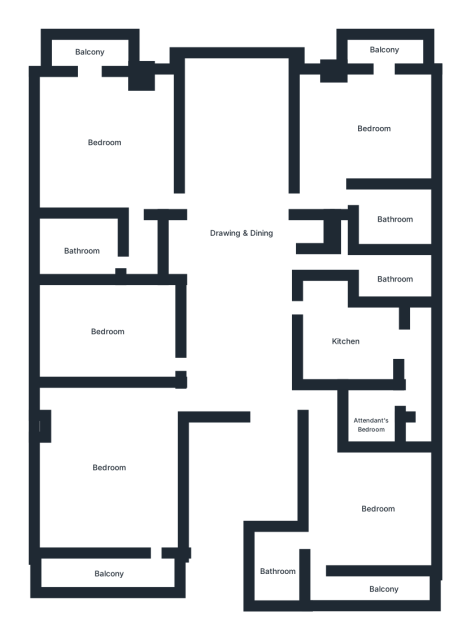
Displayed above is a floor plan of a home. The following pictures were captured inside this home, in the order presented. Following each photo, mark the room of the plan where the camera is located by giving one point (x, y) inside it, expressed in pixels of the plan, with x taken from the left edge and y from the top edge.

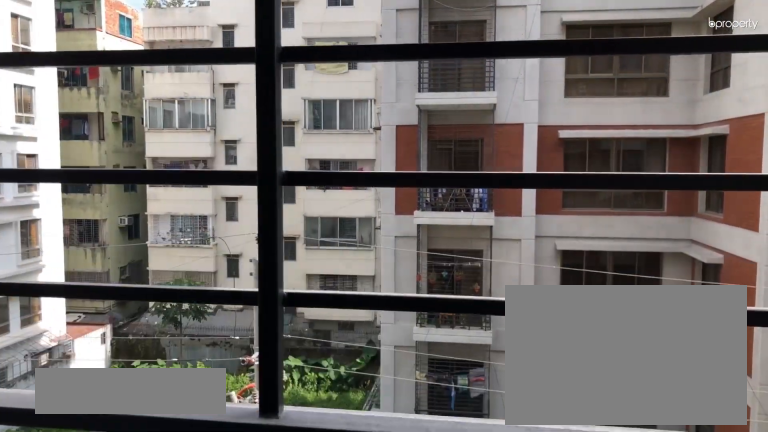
(86, 48)
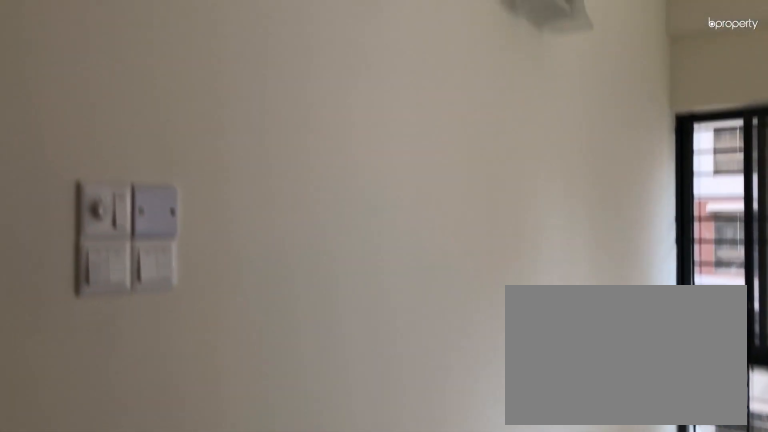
(370, 122)
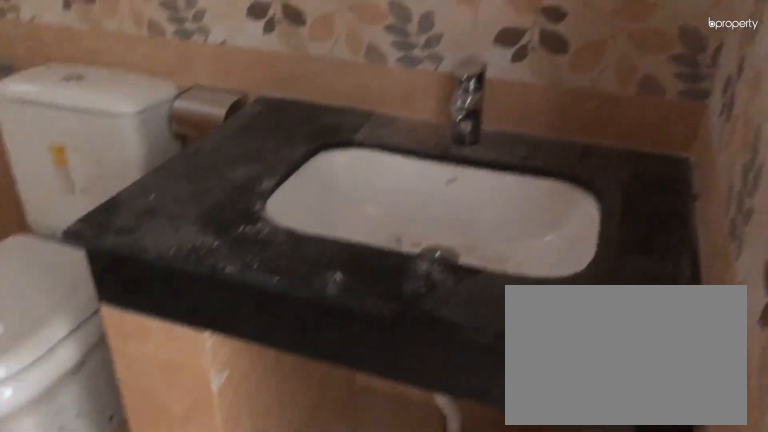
(392, 218)
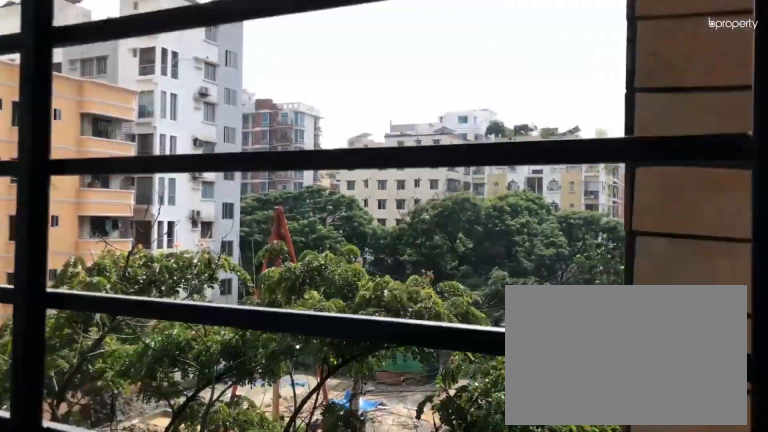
(383, 51)
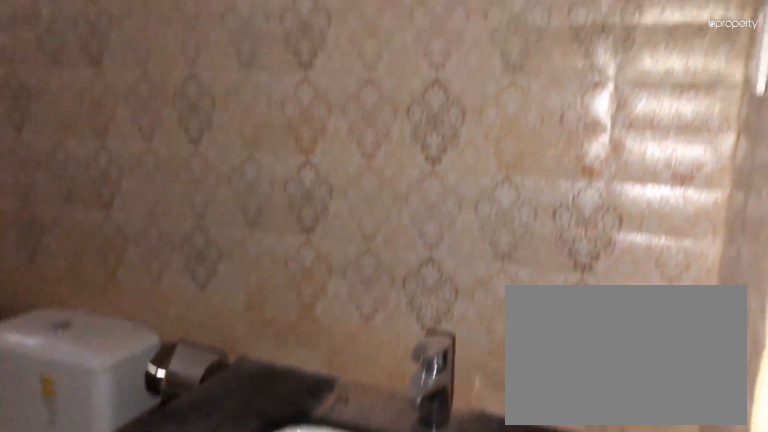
(393, 274)
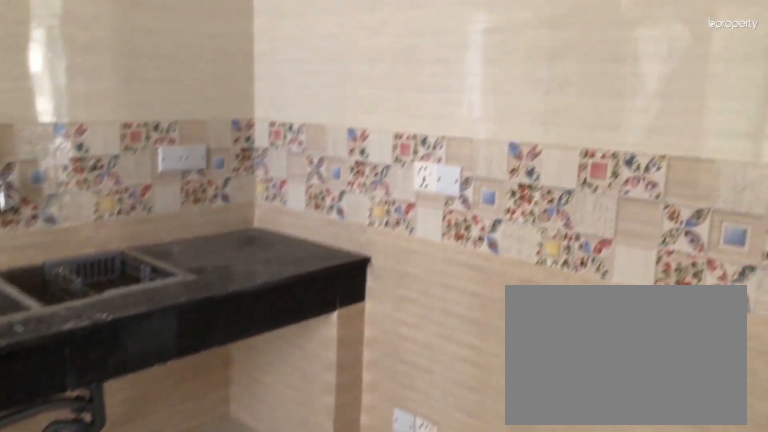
(354, 342)
